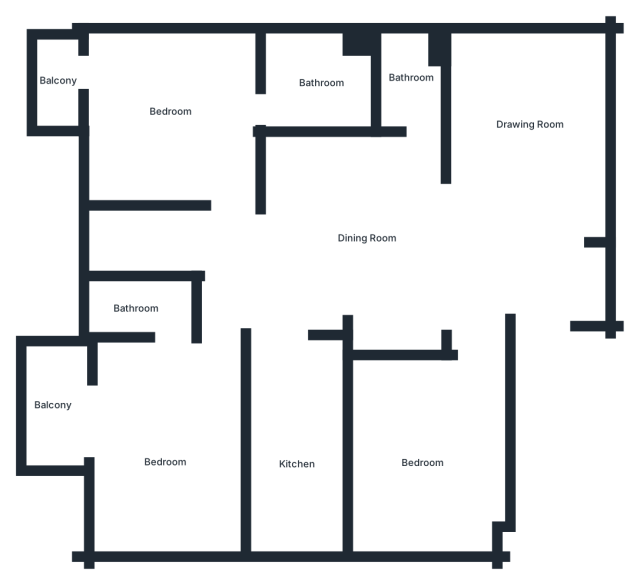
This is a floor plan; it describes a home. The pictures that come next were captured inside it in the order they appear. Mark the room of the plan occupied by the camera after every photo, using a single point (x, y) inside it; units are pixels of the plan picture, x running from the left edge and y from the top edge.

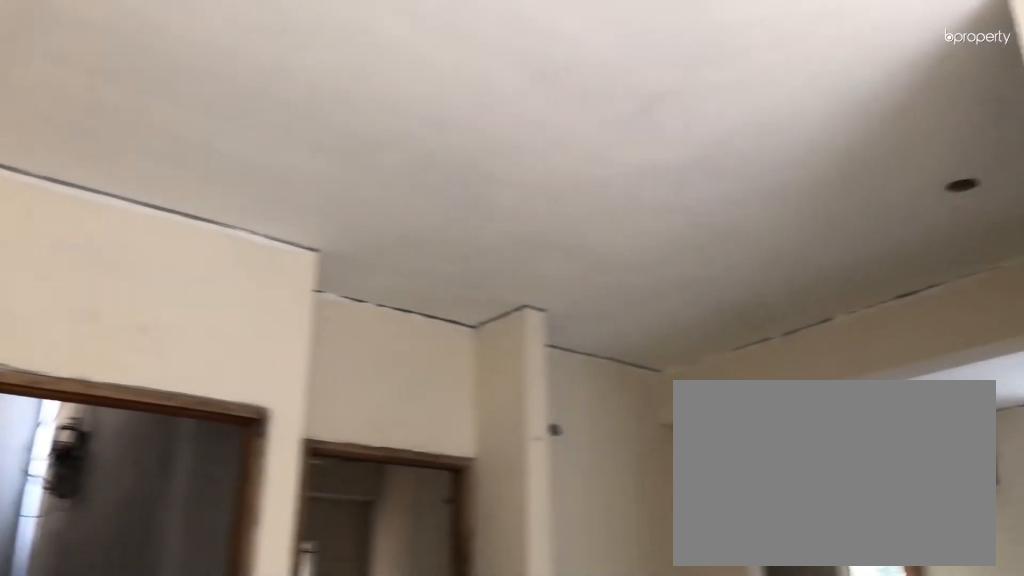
(525, 221)
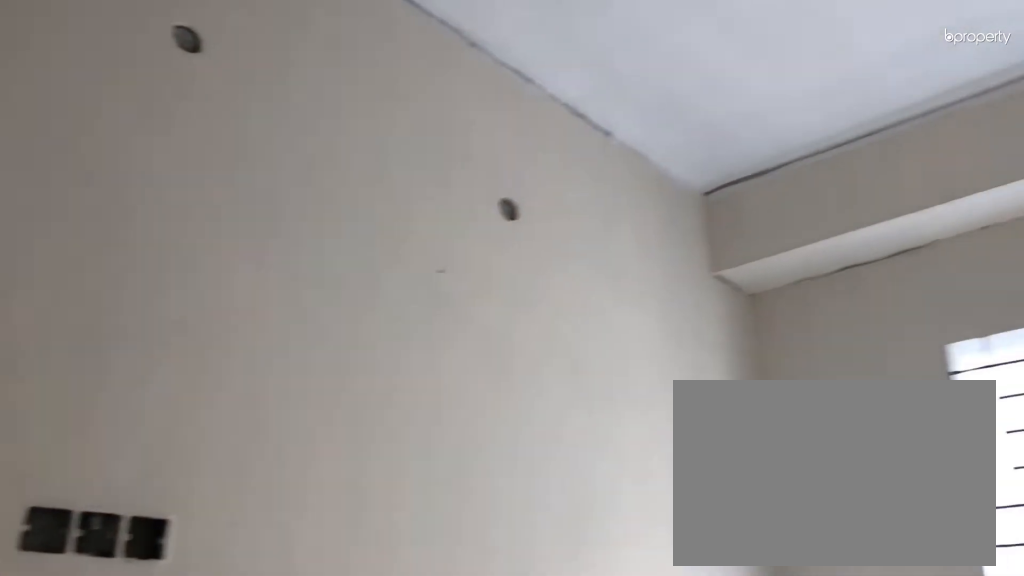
(523, 135)
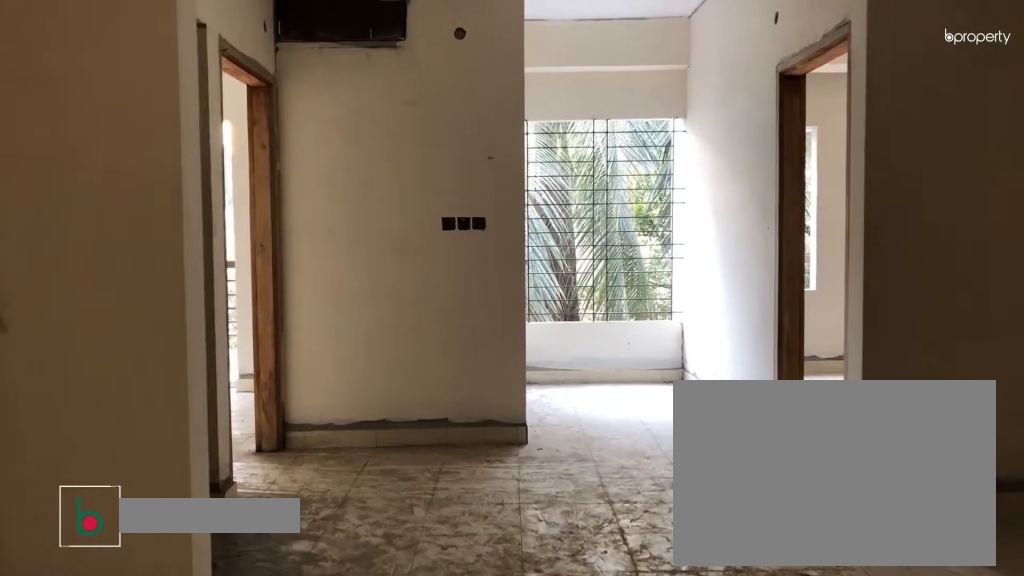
(348, 232)
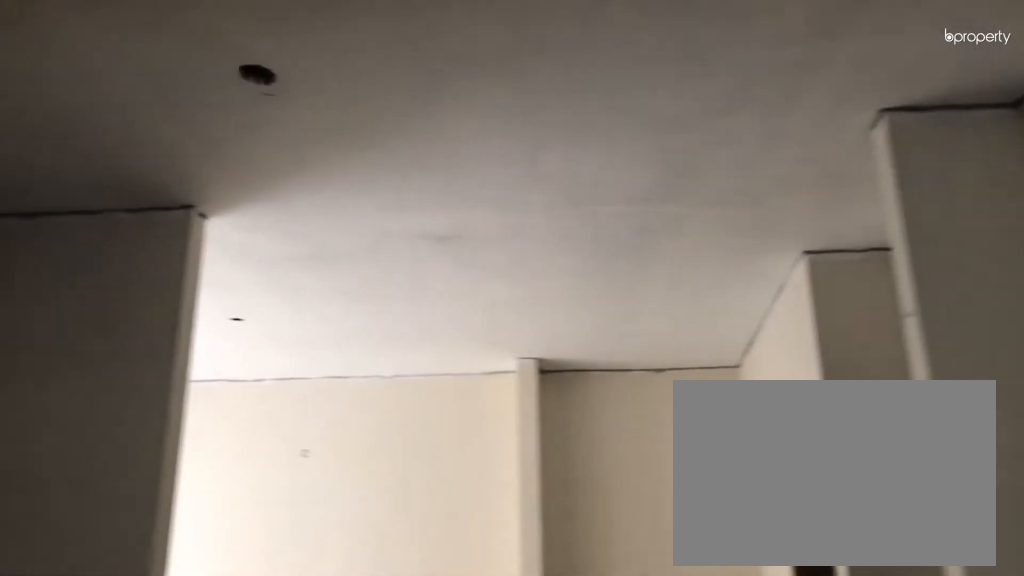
(348, 232)
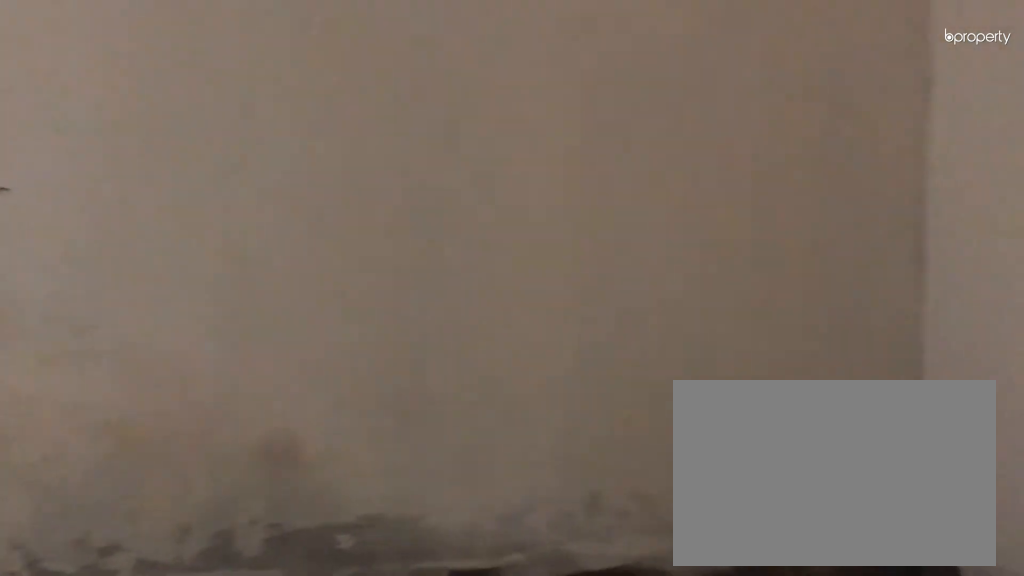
(428, 459)
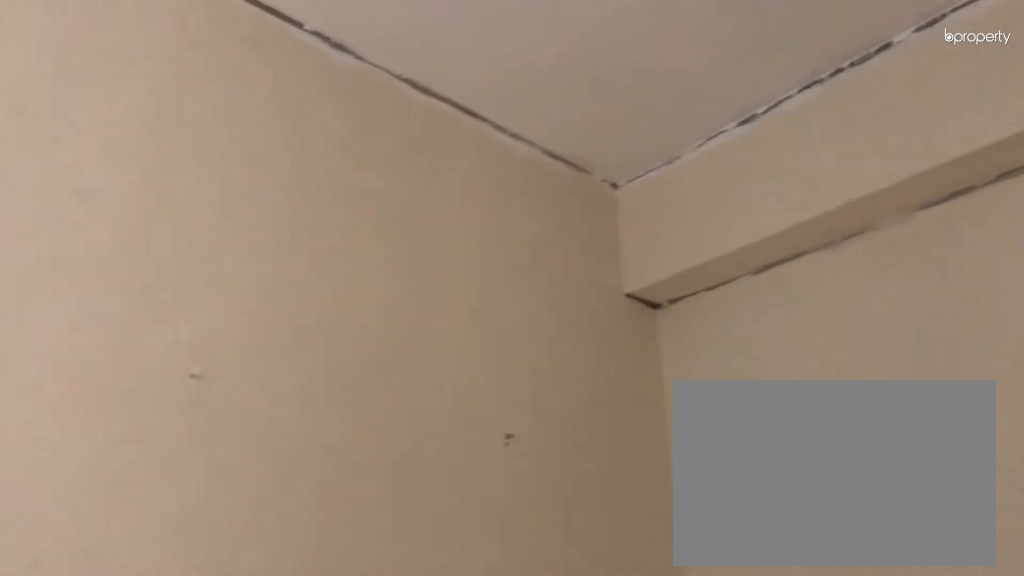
(428, 459)
